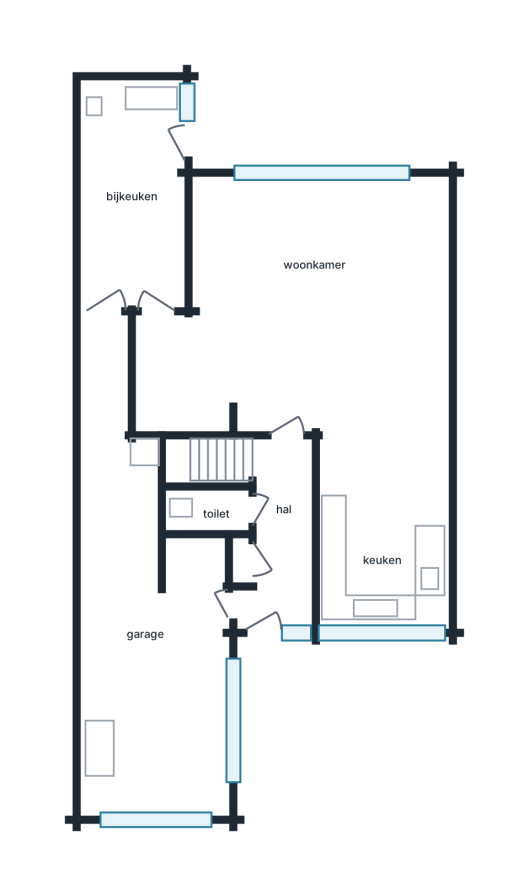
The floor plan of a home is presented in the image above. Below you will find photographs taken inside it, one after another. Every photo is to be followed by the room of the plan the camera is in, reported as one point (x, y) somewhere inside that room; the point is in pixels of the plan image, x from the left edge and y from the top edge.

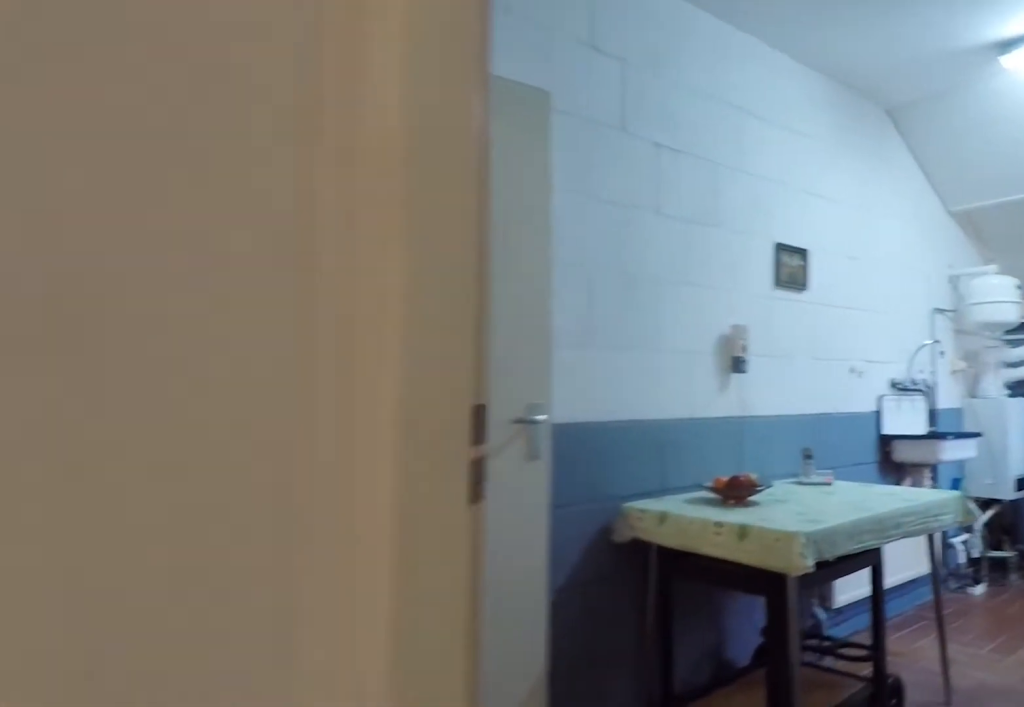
(219, 351)
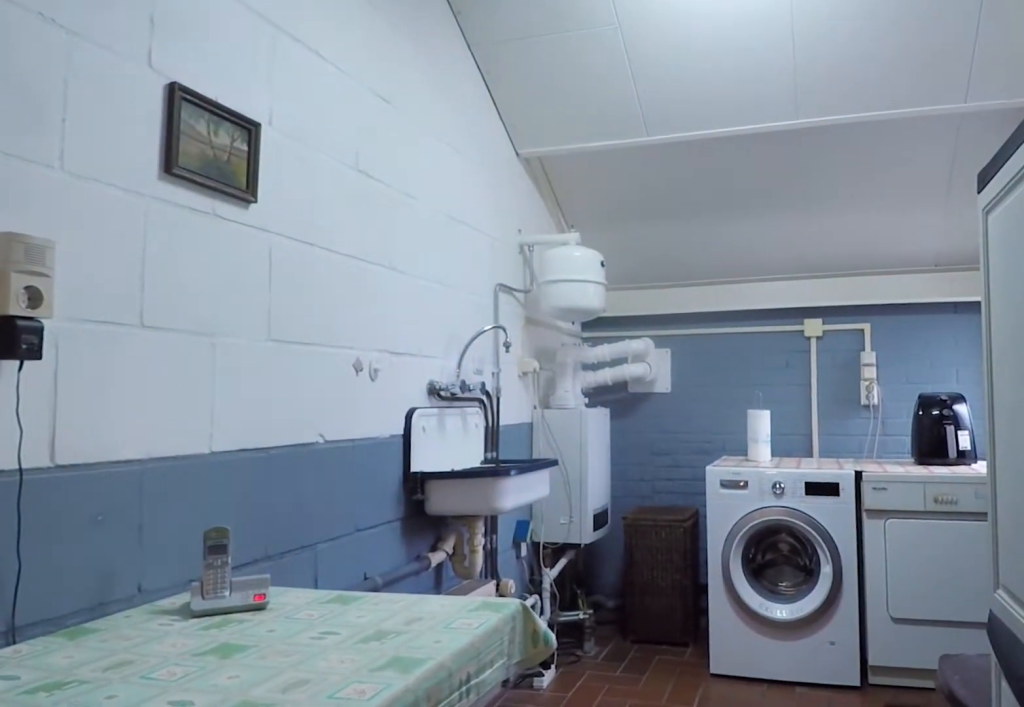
(132, 195)
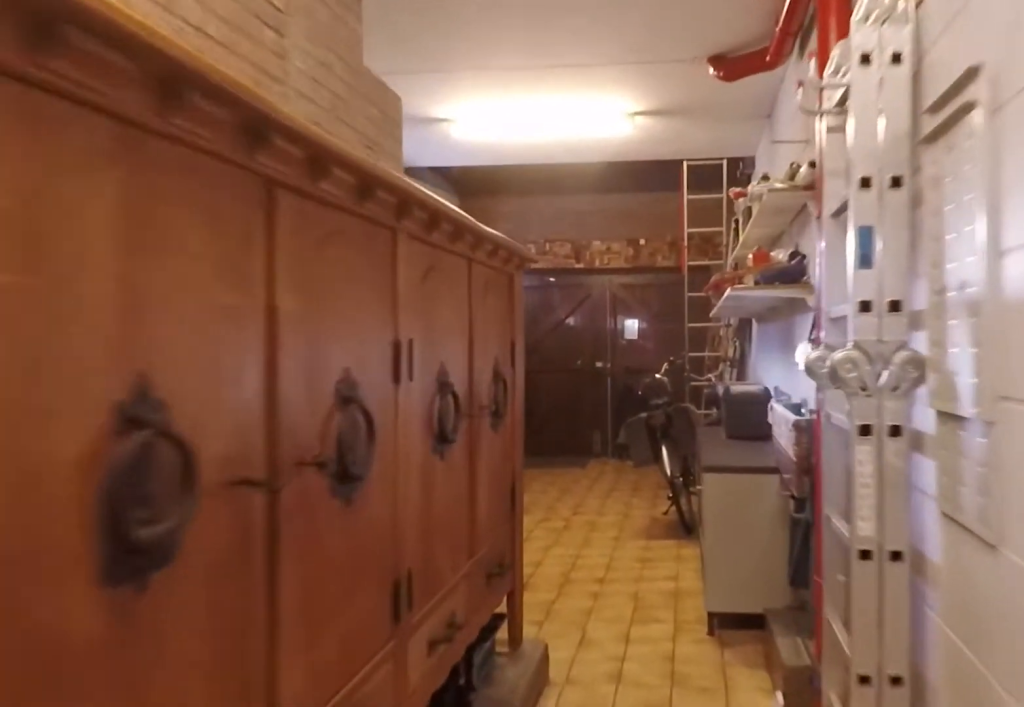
(148, 613)
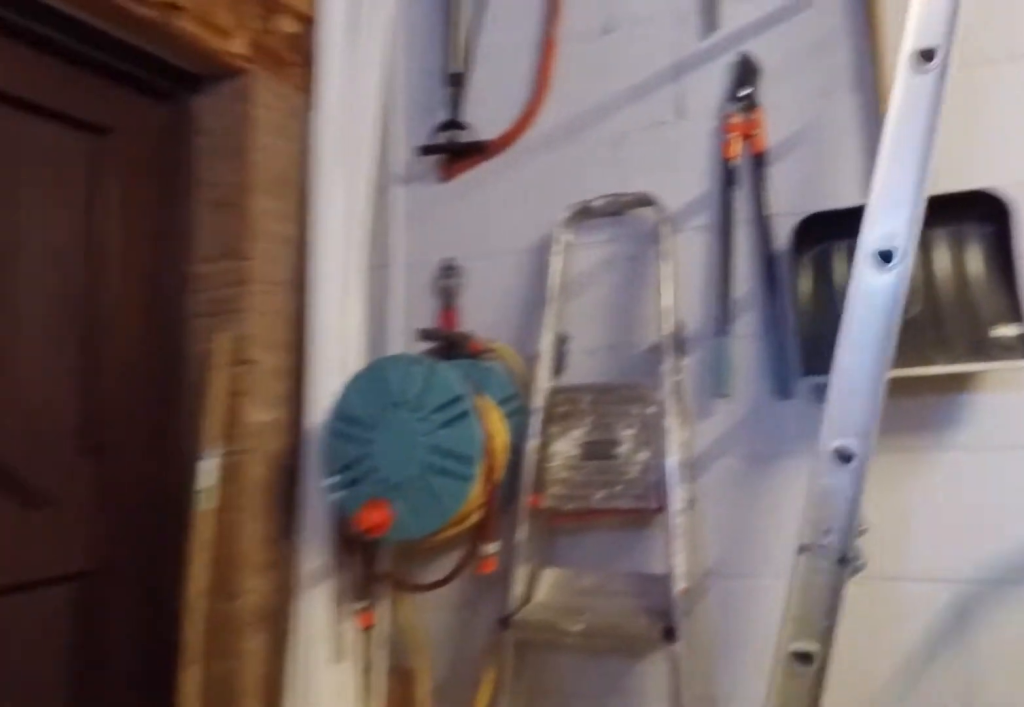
(148, 613)
